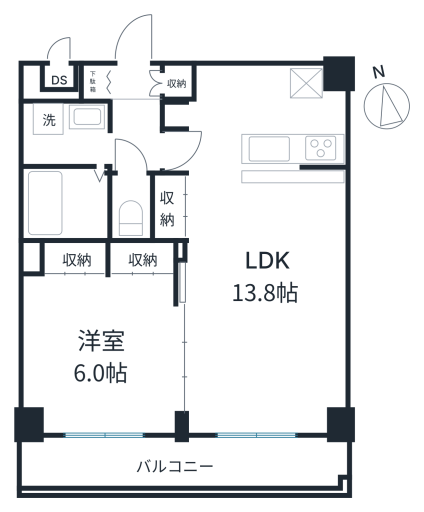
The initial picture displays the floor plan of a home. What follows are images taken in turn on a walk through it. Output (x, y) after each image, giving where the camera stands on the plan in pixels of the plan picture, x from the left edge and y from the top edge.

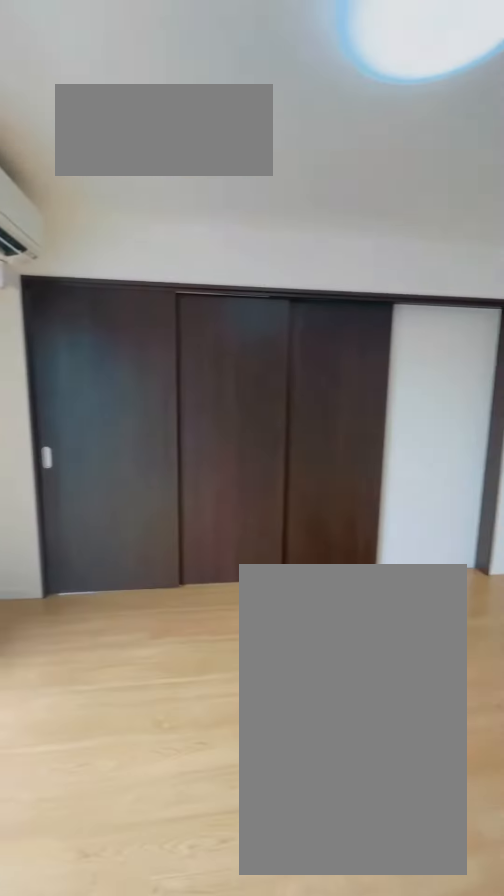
(302, 387)
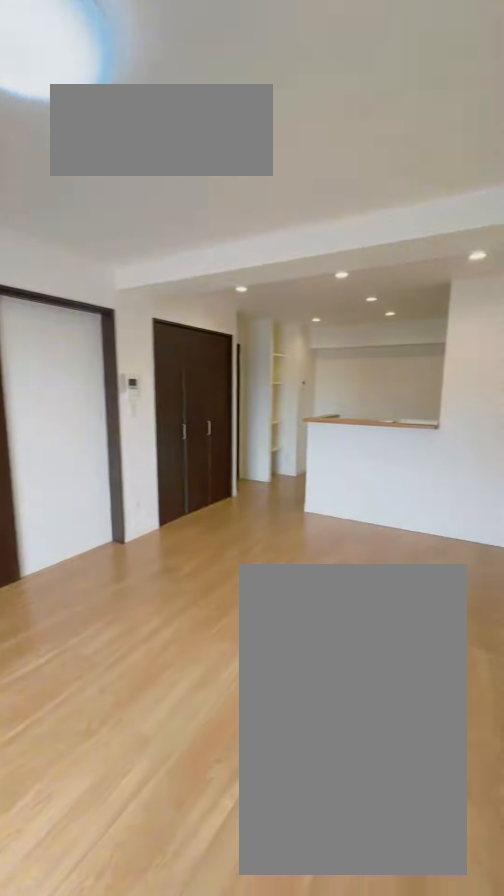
(302, 387)
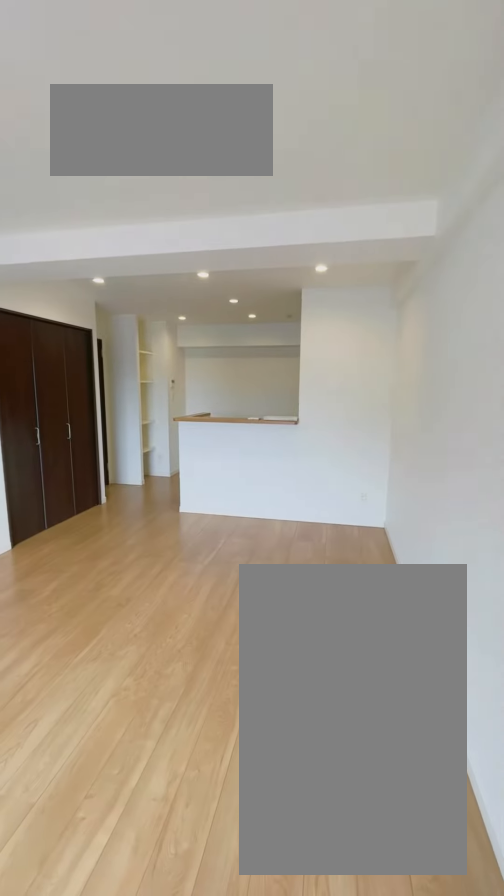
(303, 387)
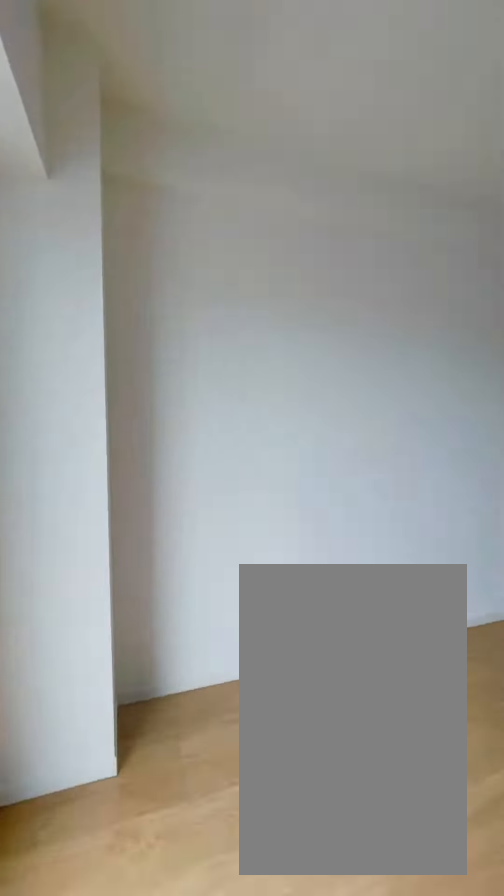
(94, 388)
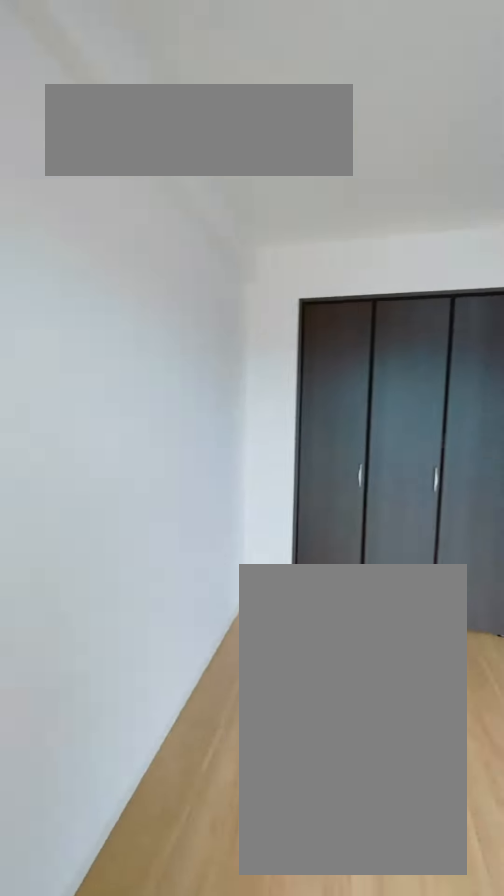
(67, 387)
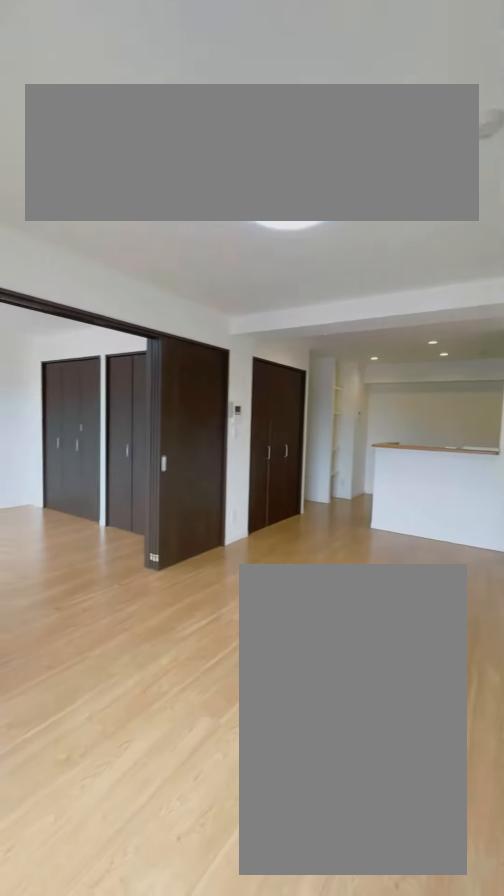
(263, 374)
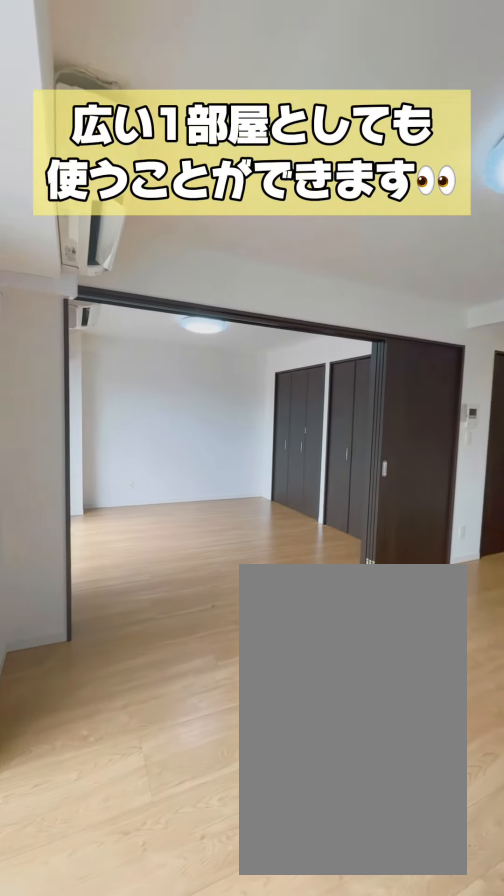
(263, 374)
